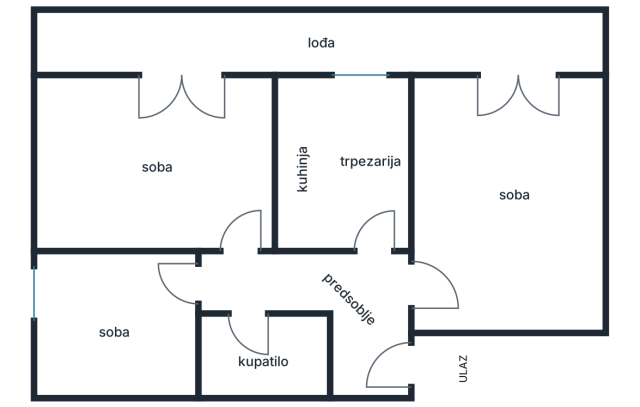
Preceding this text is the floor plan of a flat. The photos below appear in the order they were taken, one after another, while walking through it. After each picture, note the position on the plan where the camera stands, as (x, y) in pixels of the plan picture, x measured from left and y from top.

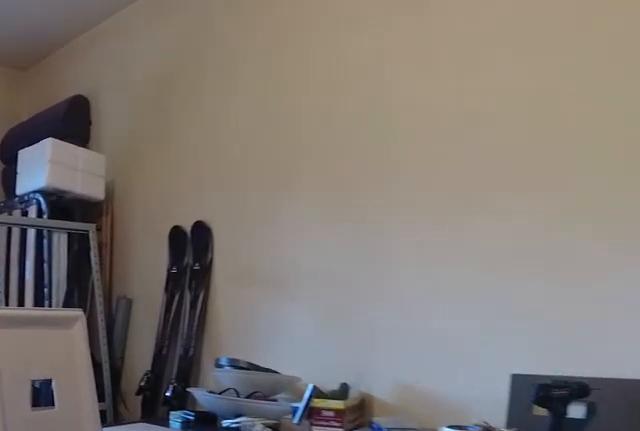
(473, 248)
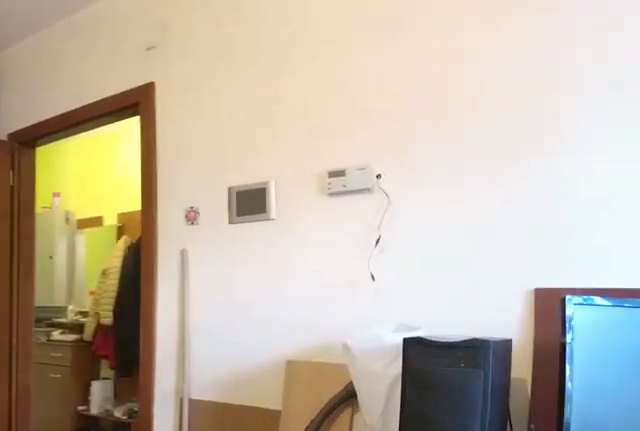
(502, 131)
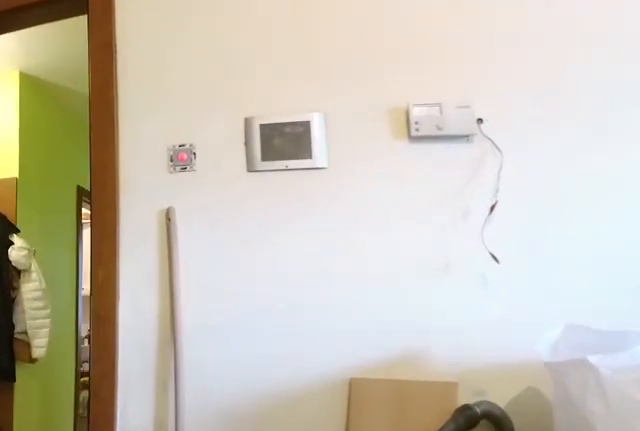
(490, 186)
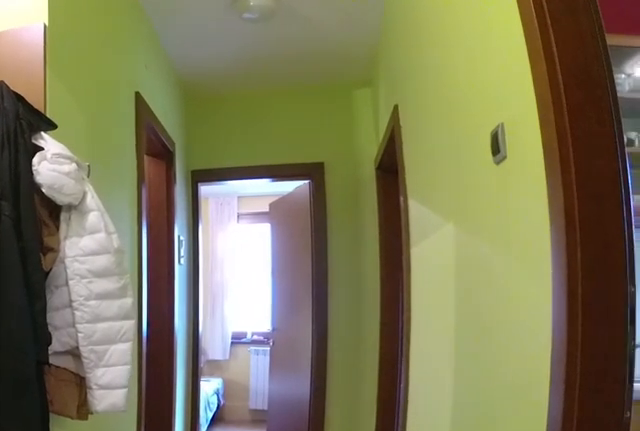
(399, 282)
